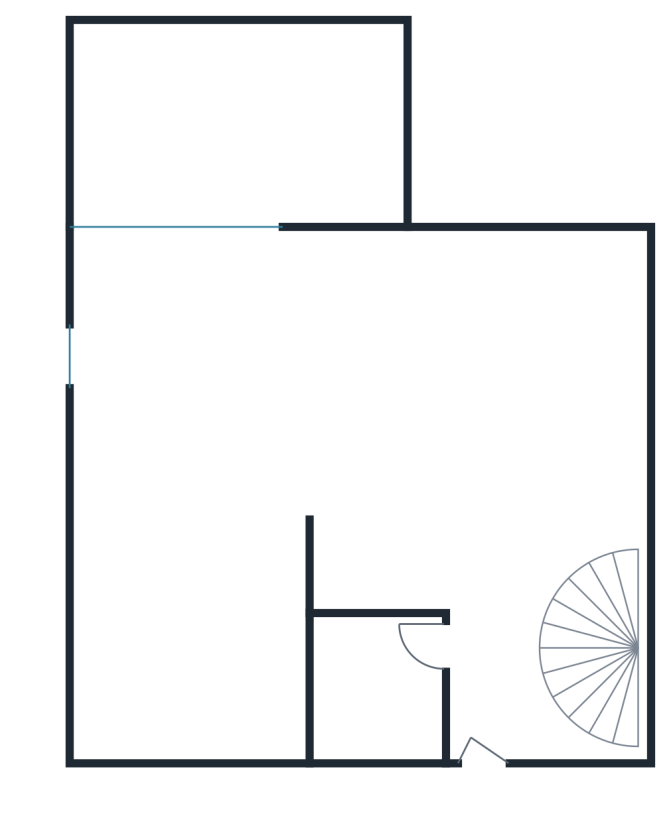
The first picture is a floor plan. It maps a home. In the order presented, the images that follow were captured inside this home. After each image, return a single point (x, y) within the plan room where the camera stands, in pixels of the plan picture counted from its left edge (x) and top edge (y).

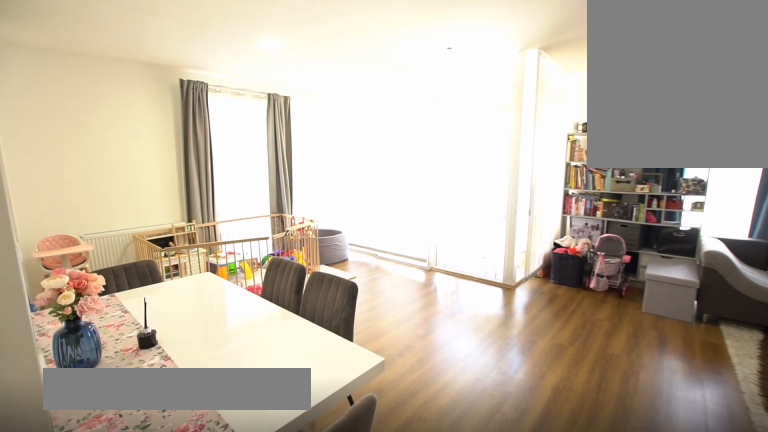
(499, 417)
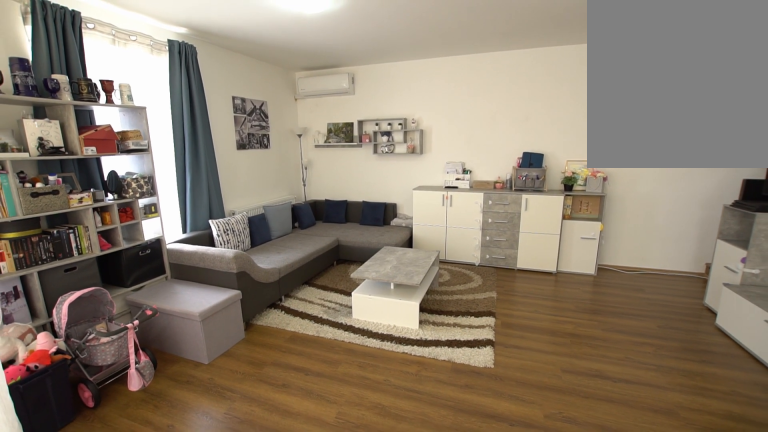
(500, 418)
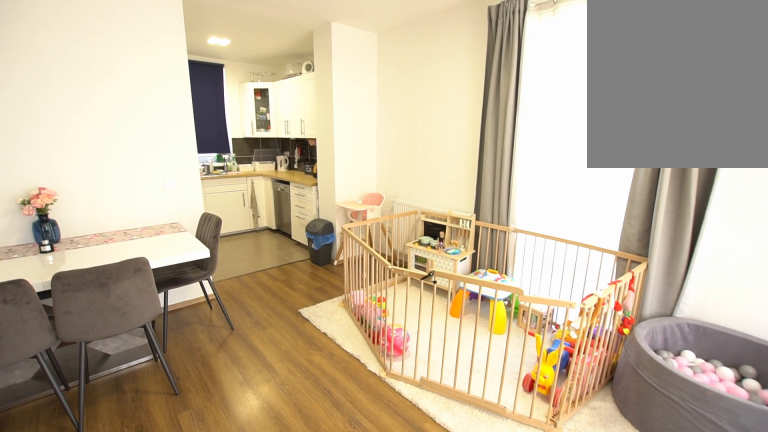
(217, 418)
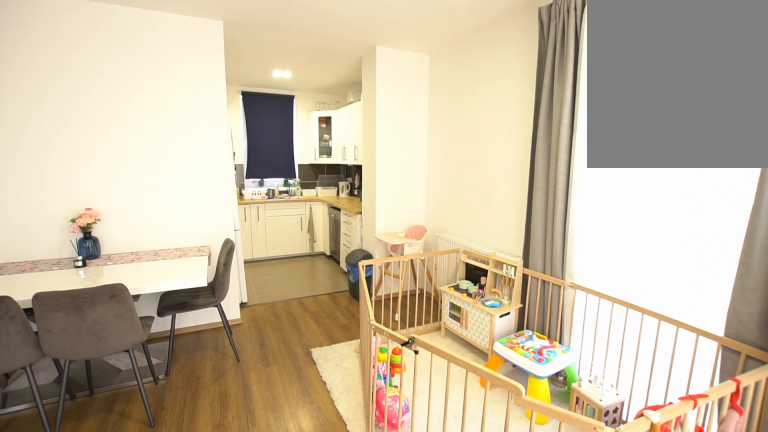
(217, 418)
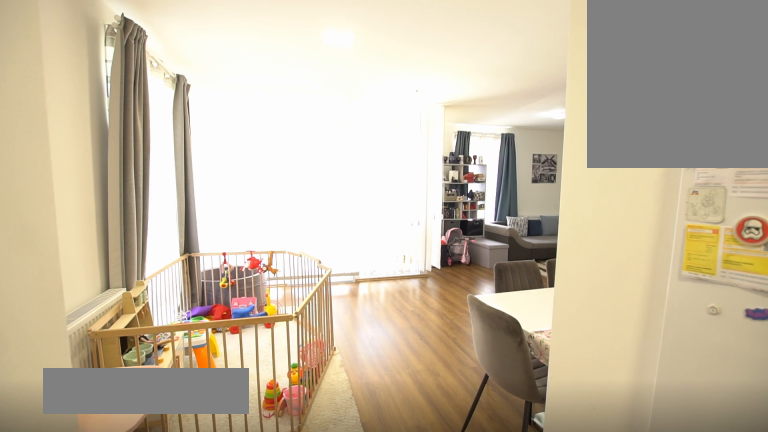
(189, 637)
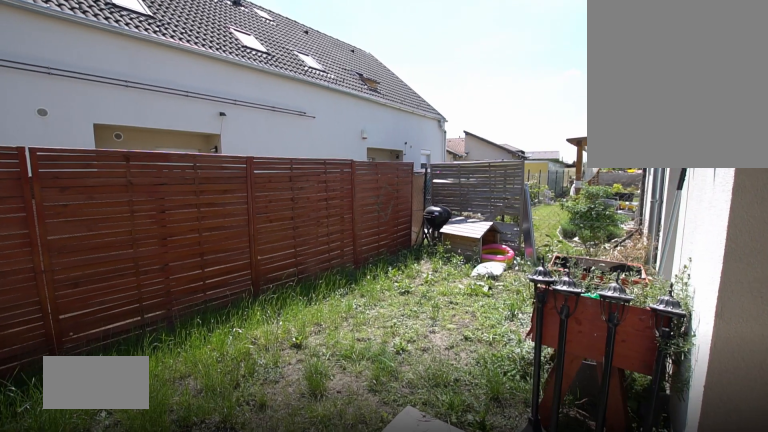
(243, 116)
